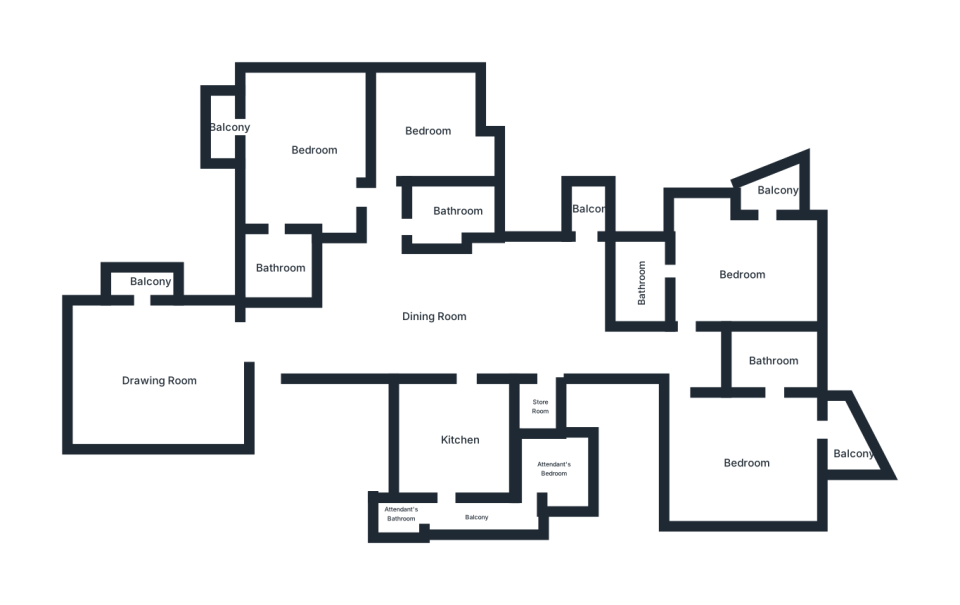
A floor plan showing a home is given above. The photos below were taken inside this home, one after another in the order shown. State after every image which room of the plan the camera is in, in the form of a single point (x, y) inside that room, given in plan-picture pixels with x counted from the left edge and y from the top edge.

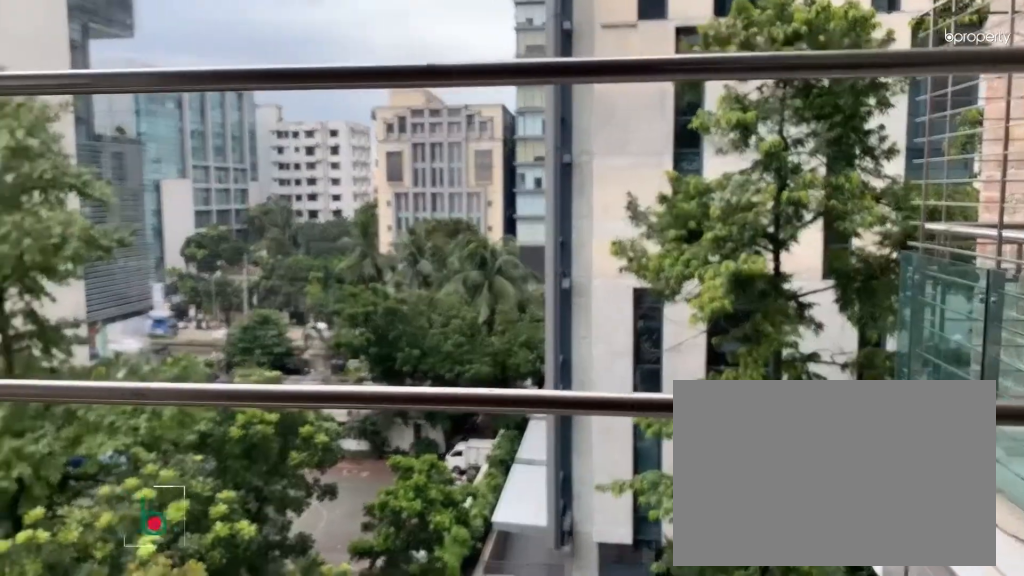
(147, 284)
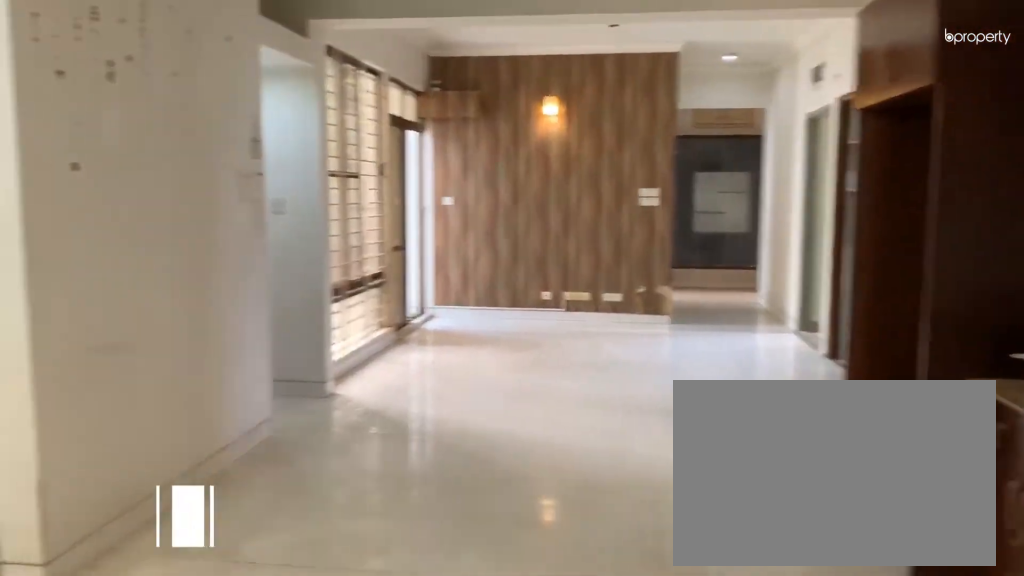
(434, 317)
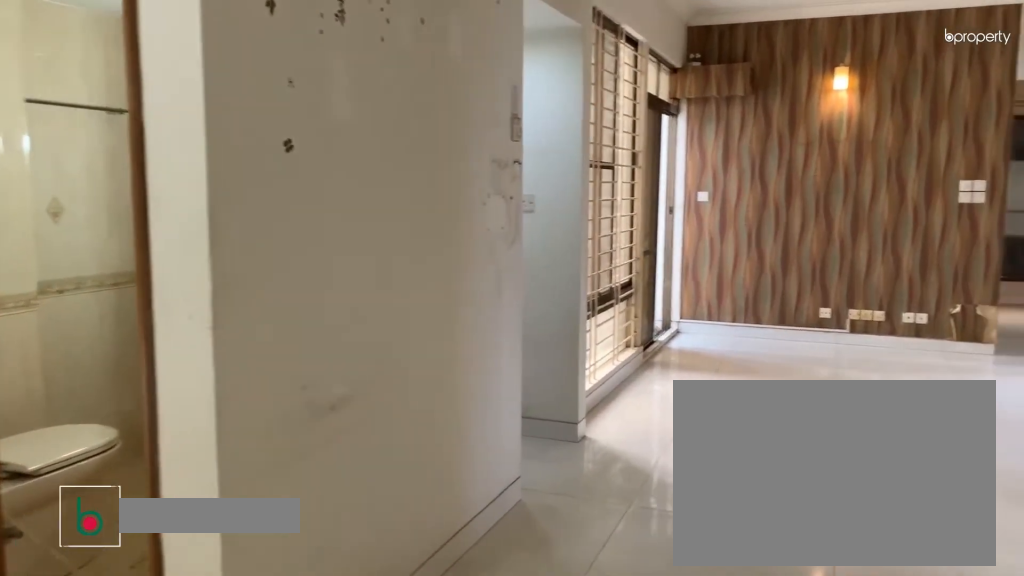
(434, 317)
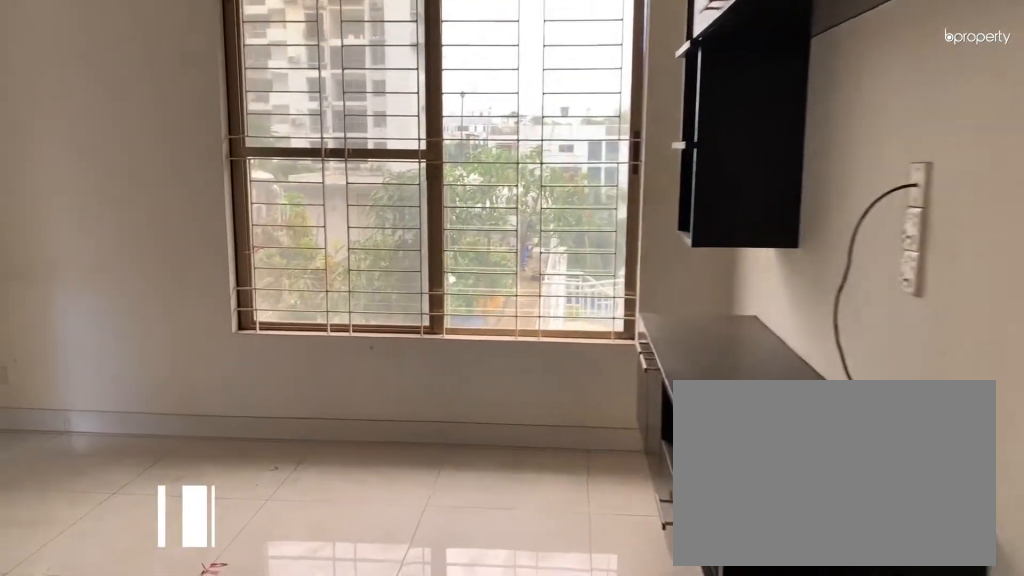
(743, 463)
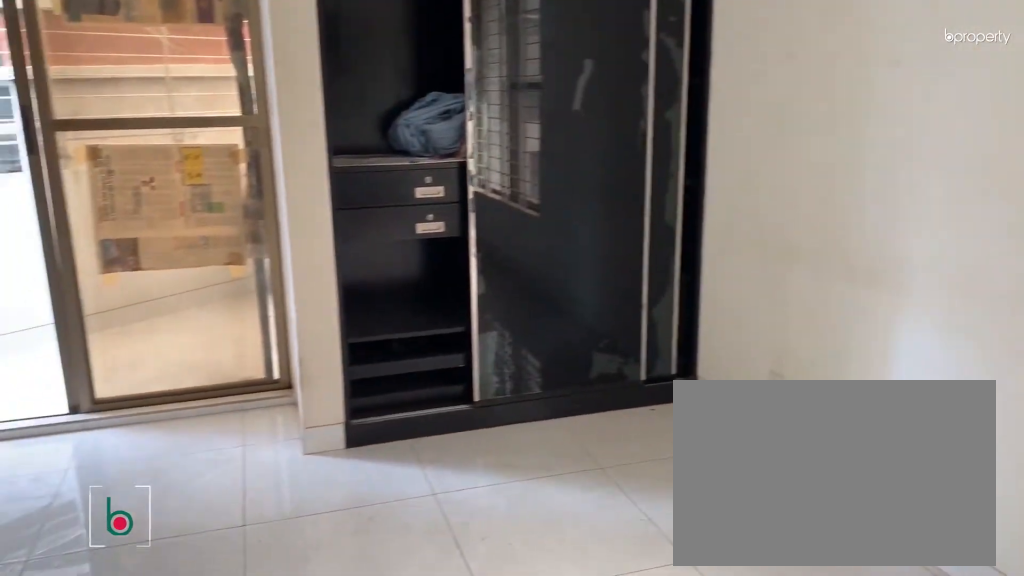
(743, 463)
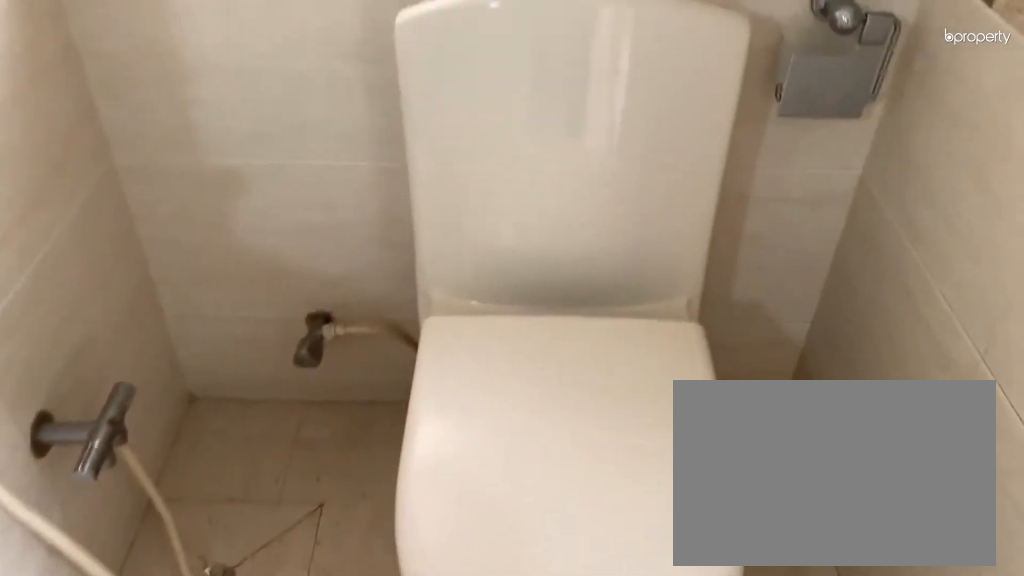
(775, 363)
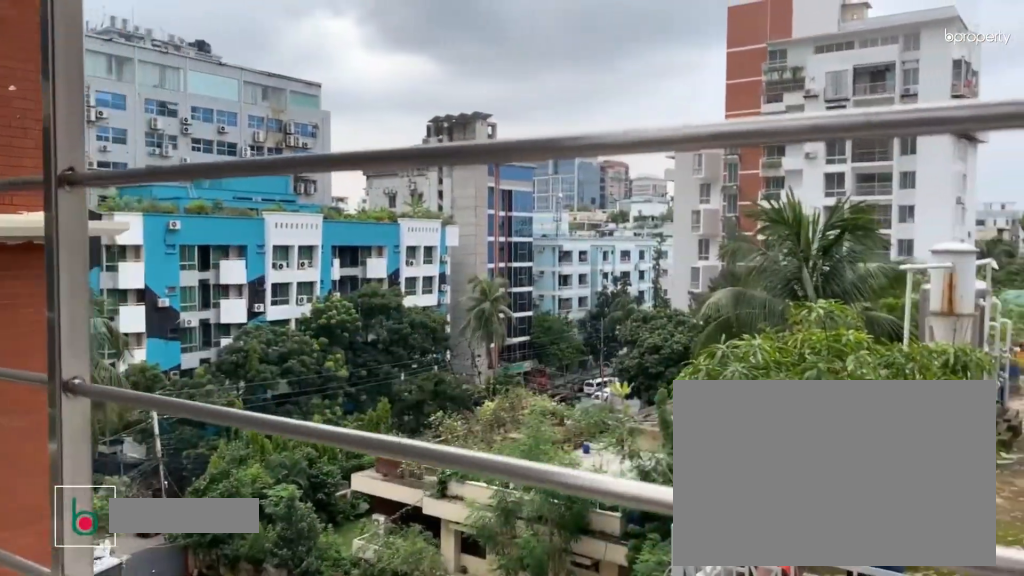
(853, 453)
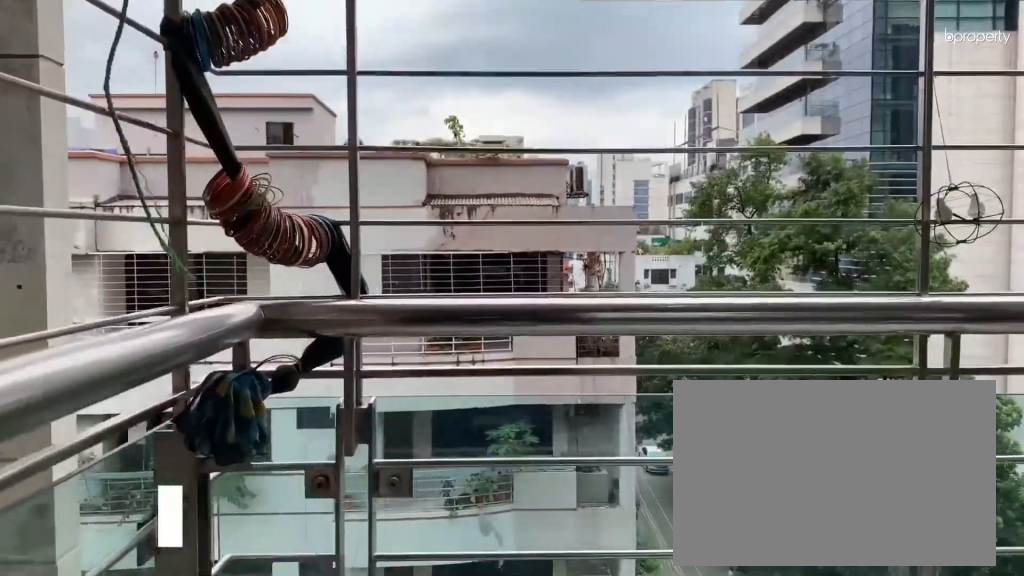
(228, 131)
